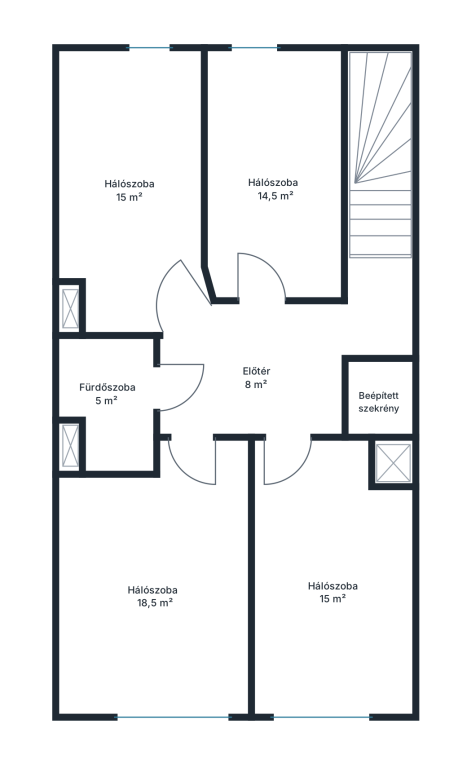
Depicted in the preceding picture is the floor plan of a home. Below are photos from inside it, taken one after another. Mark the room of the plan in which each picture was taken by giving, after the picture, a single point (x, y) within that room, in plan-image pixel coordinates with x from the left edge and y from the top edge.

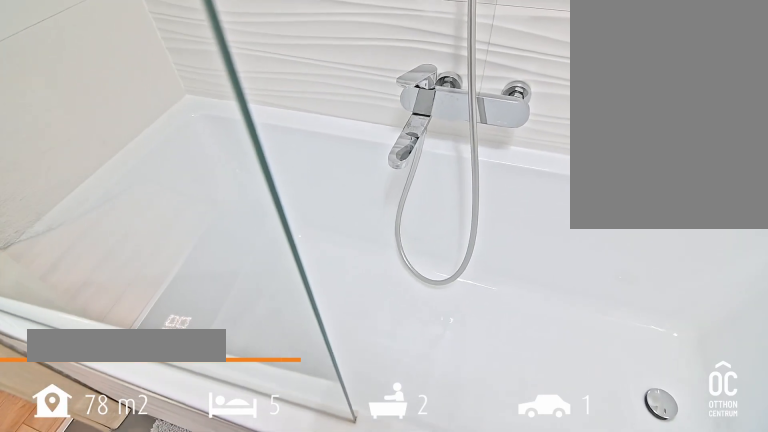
(108, 396)
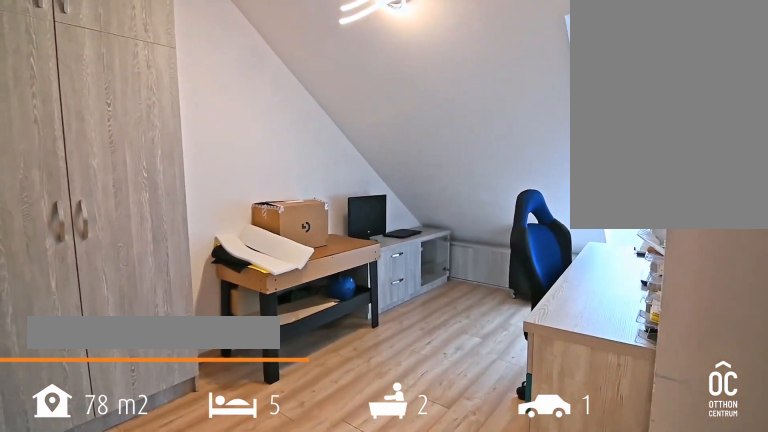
(130, 185)
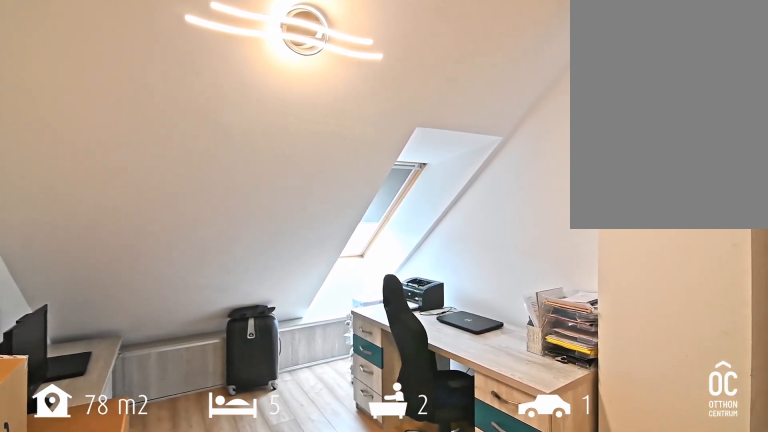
(130, 186)
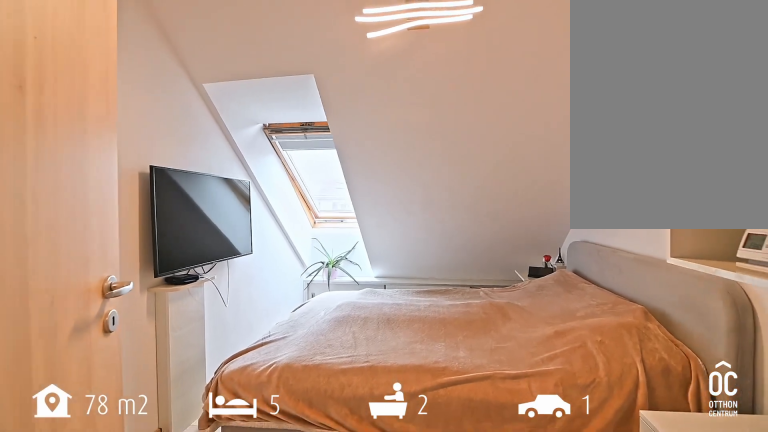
(274, 176)
